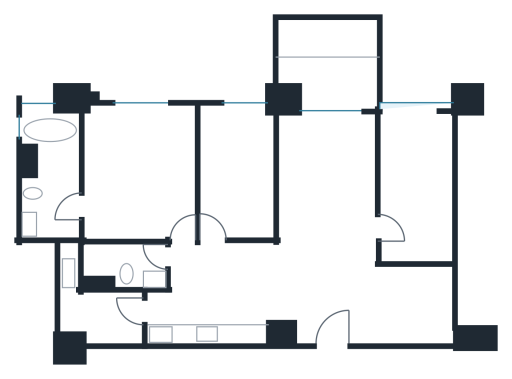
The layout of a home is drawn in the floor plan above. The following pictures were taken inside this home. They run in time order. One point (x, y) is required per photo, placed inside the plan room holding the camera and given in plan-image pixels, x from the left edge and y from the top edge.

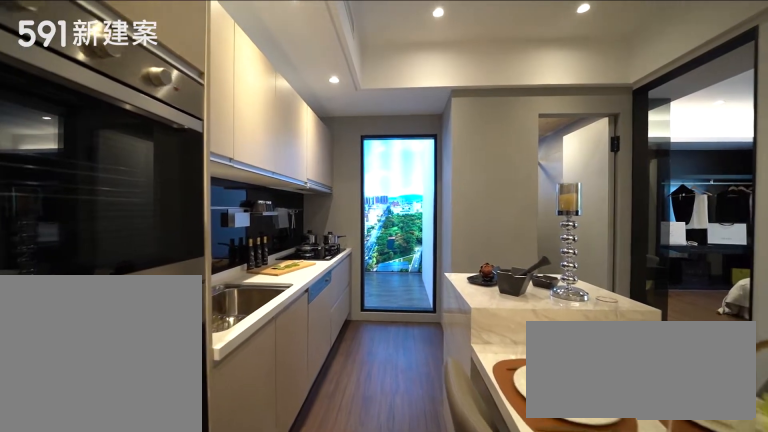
(200, 323)
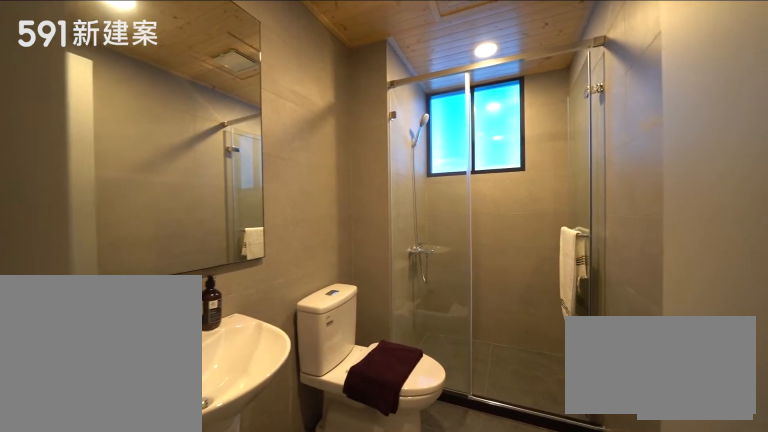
(120, 267)
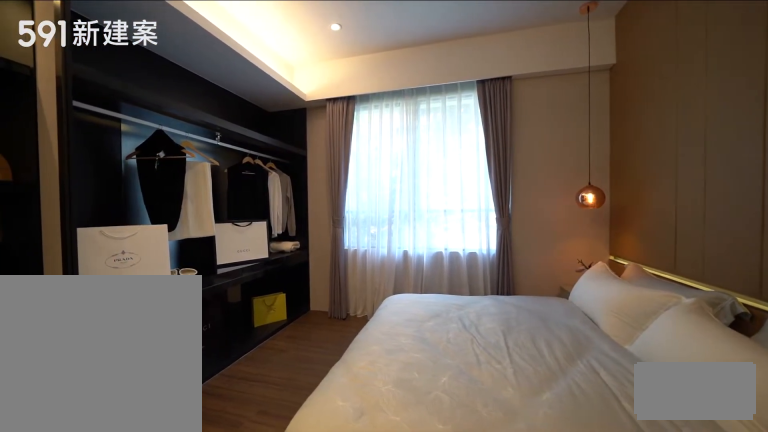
(139, 169)
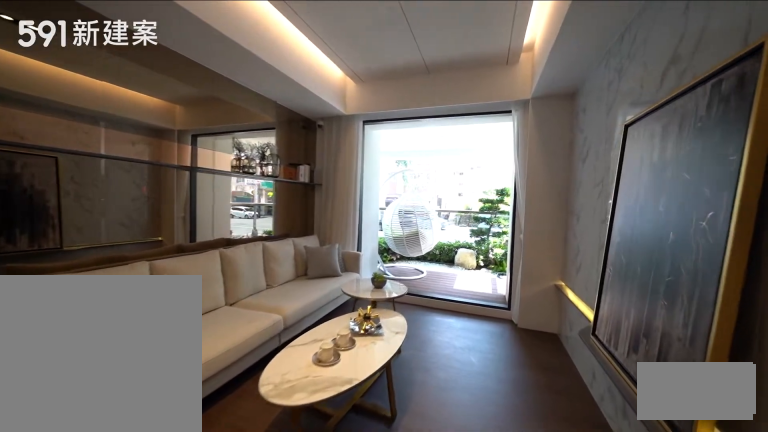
(327, 175)
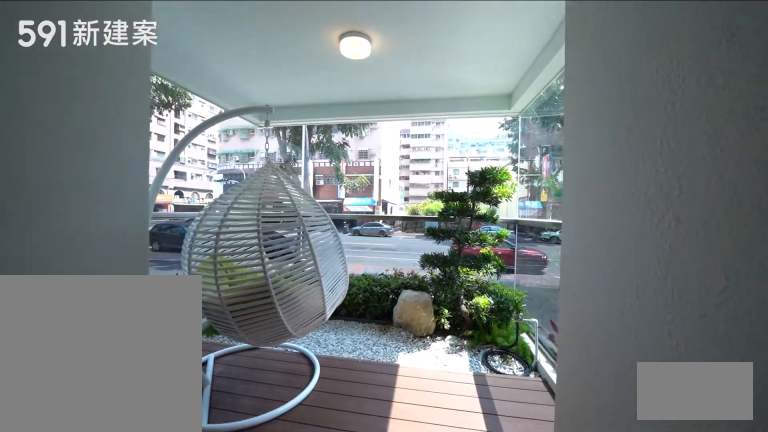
(329, 59)
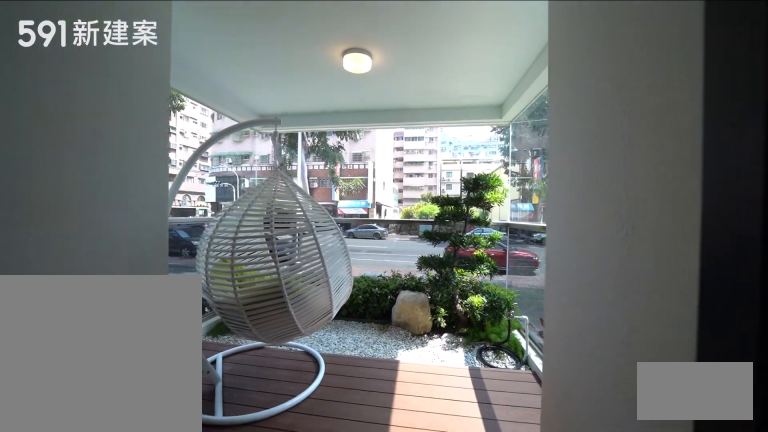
(329, 59)
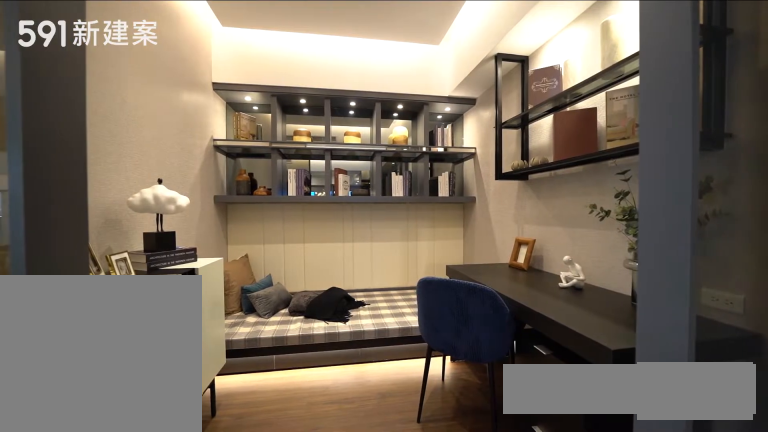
(418, 303)
